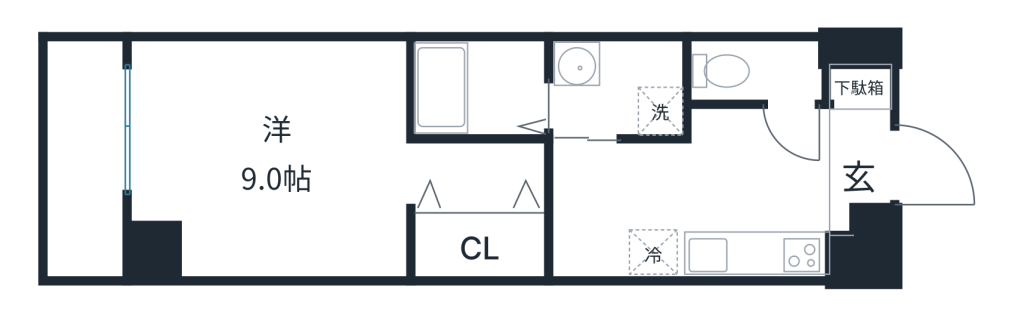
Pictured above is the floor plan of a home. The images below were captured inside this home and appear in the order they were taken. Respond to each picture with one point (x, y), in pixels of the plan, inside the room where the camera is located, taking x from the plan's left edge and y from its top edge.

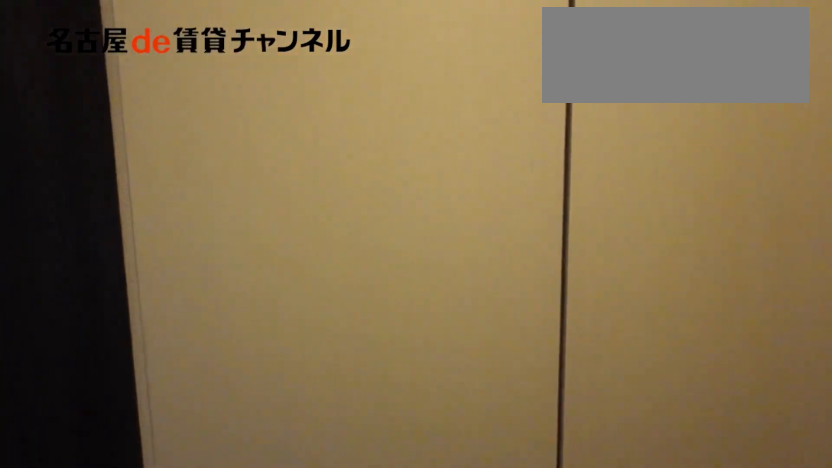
(859, 151)
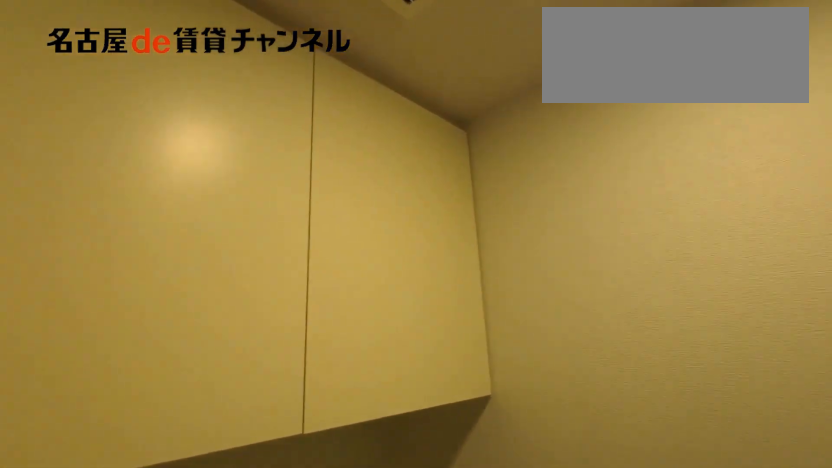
(757, 71)
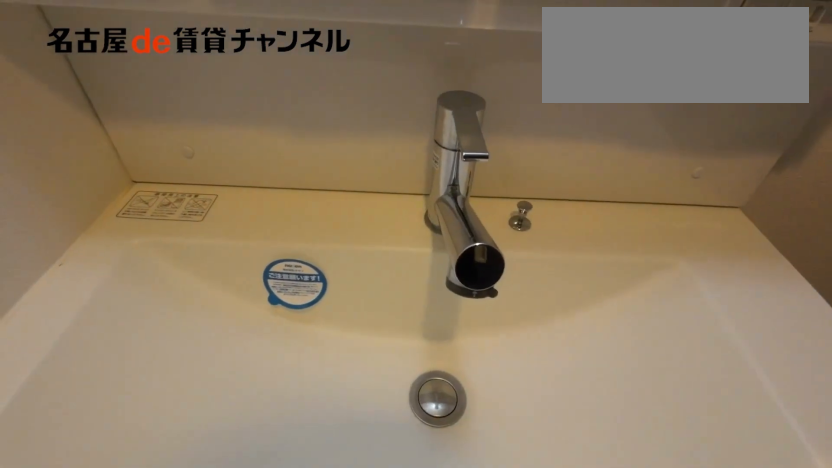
(620, 88)
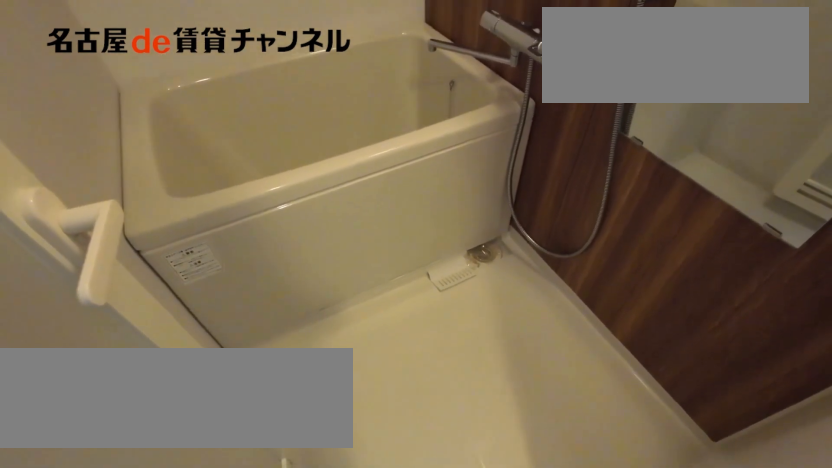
(479, 87)
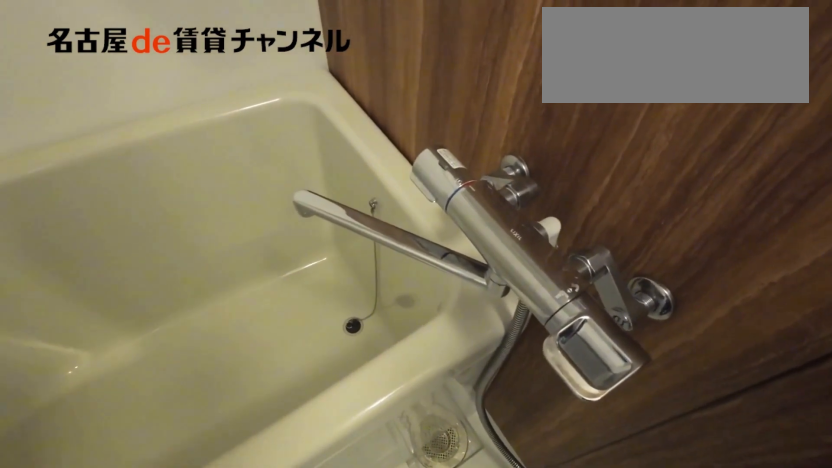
(479, 87)
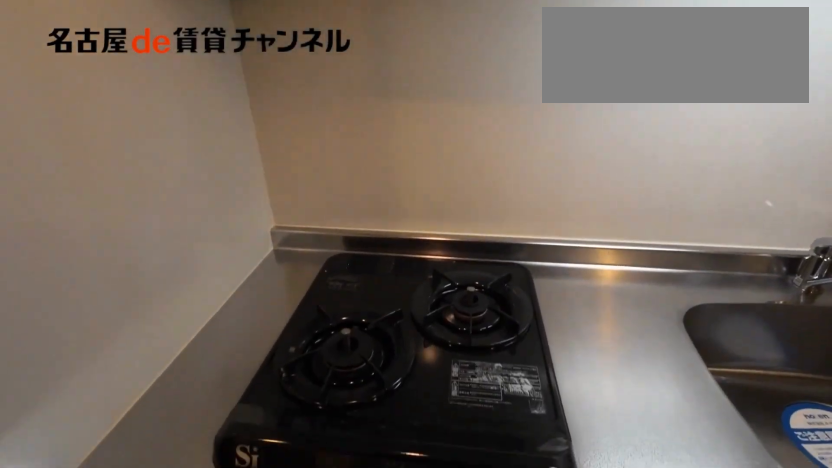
(731, 252)
